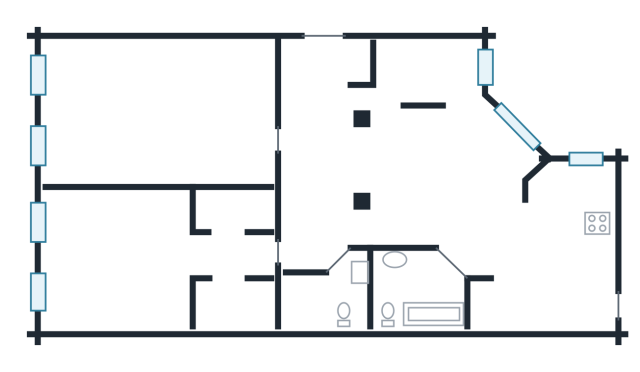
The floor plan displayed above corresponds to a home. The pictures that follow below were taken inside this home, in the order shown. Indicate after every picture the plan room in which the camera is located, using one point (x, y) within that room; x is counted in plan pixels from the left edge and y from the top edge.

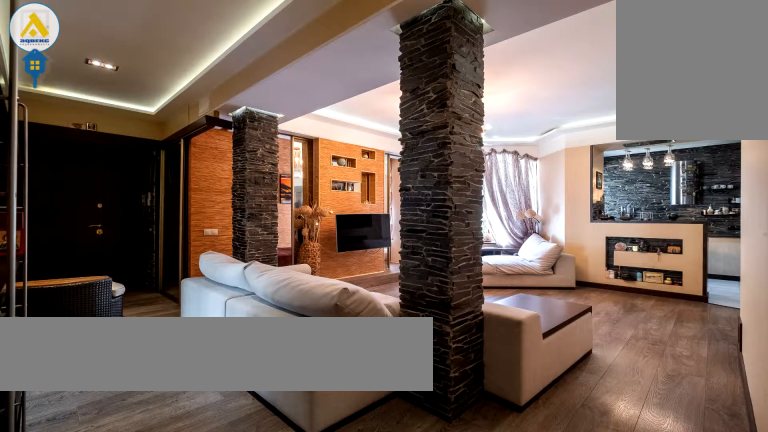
(415, 164)
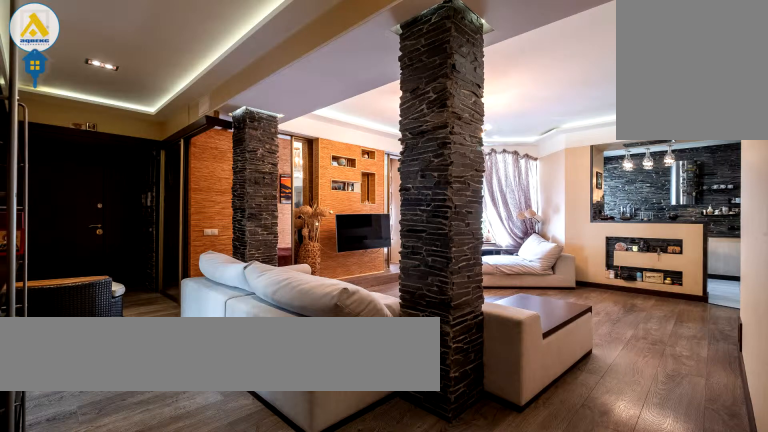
(415, 164)
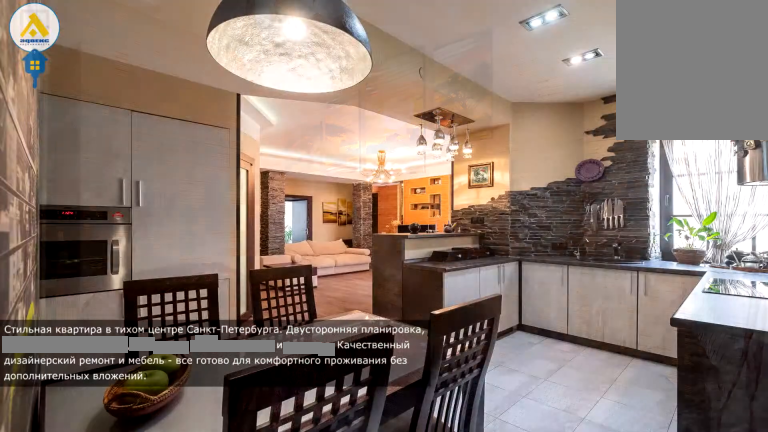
(544, 264)
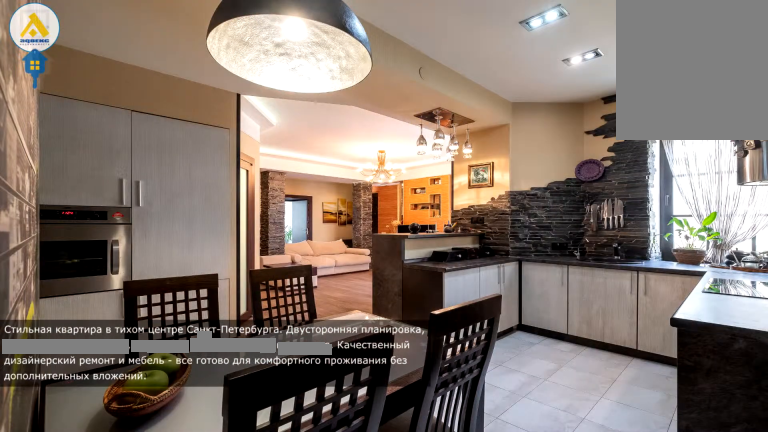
(554, 254)
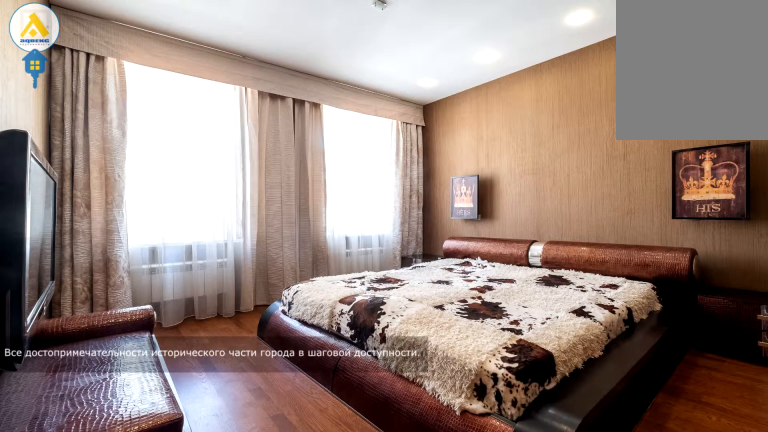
(111, 258)
